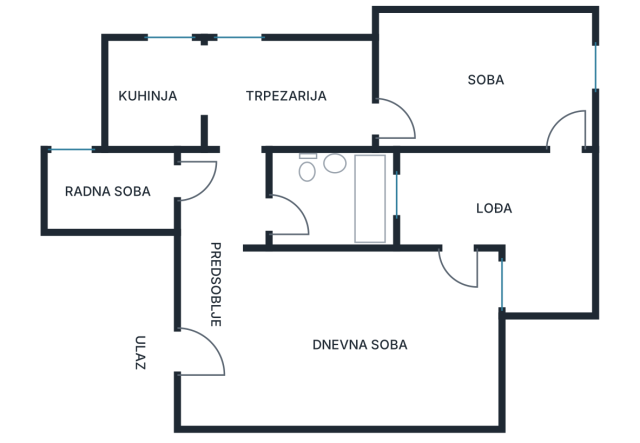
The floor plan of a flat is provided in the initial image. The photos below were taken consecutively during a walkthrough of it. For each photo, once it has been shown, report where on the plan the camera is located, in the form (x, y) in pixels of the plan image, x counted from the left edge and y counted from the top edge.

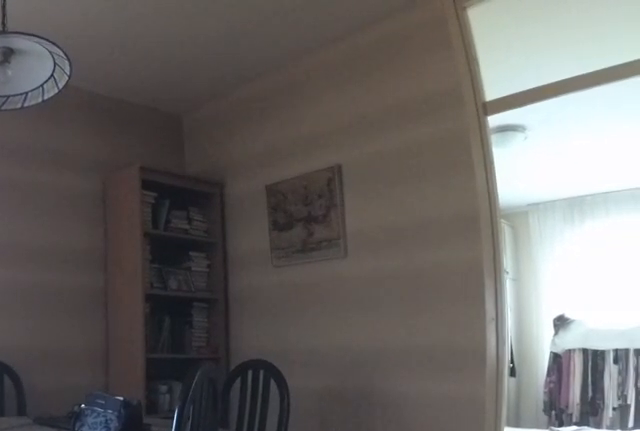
(220, 148)
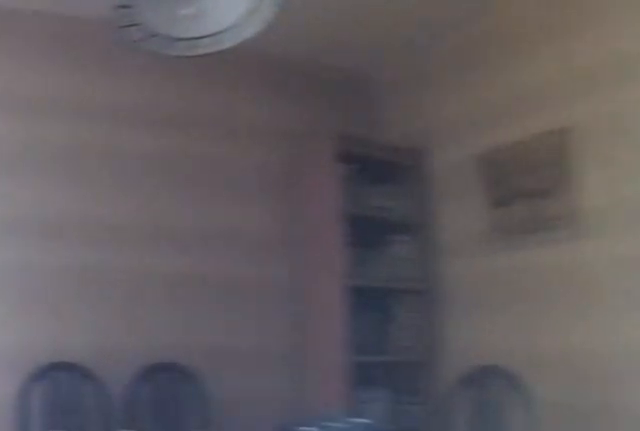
(235, 136)
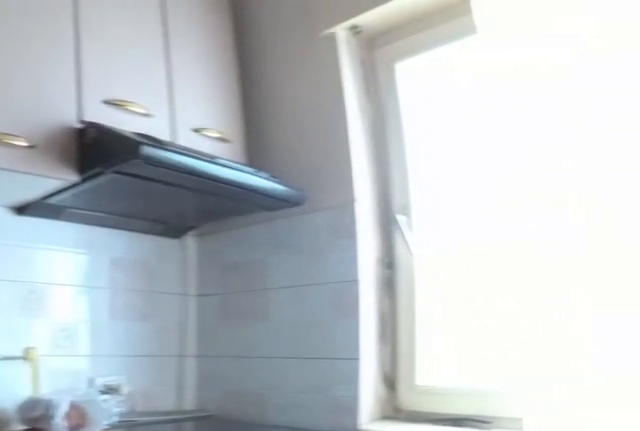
(186, 106)
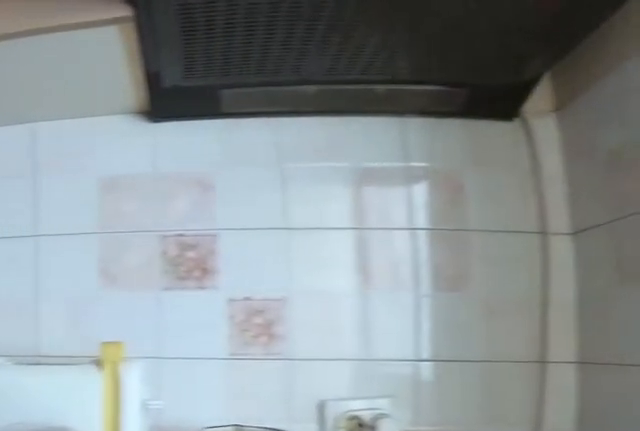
(184, 80)
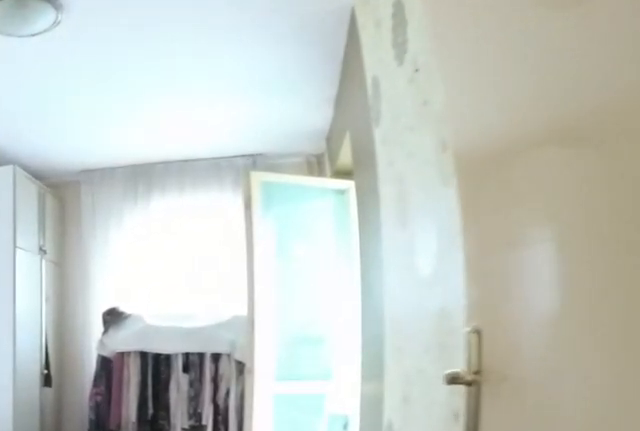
(361, 108)
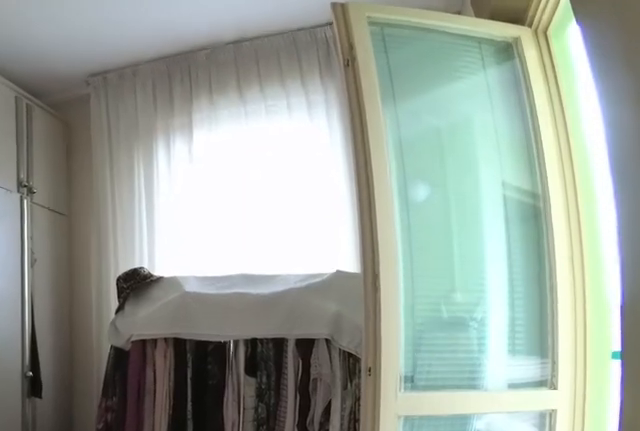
(482, 113)
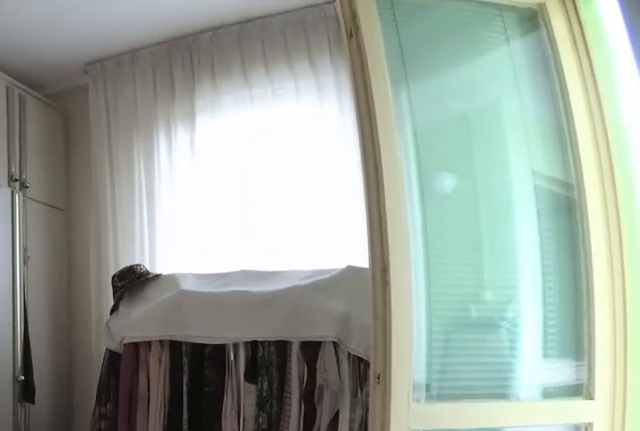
(493, 114)
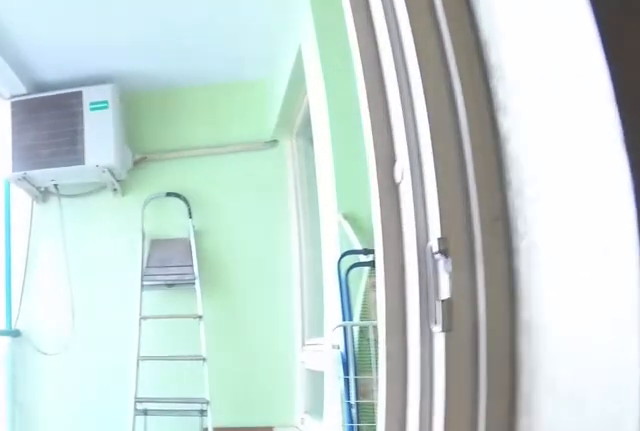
(560, 117)
